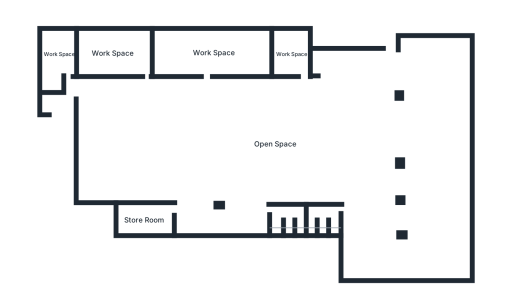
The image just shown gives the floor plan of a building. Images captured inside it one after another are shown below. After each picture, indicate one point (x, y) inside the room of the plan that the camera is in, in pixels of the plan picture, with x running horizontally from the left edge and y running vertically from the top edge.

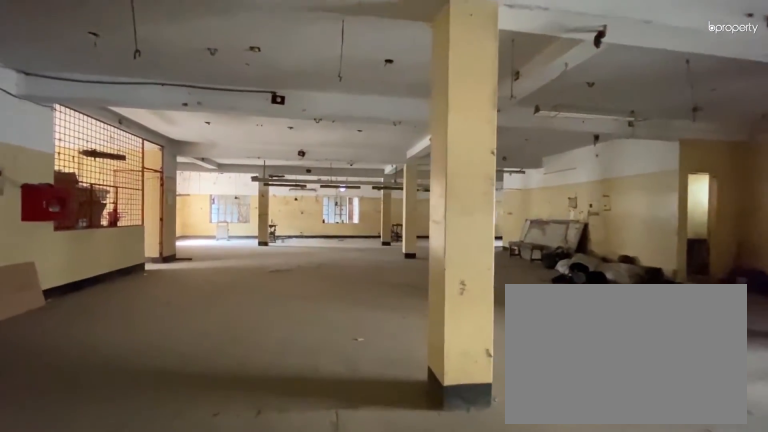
(232, 145)
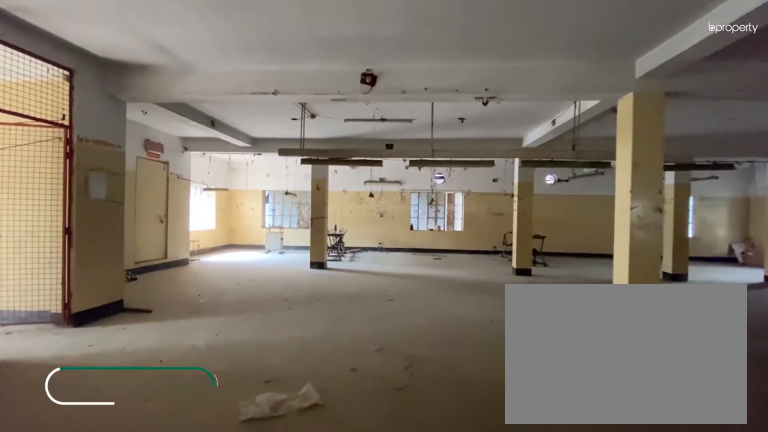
(307, 145)
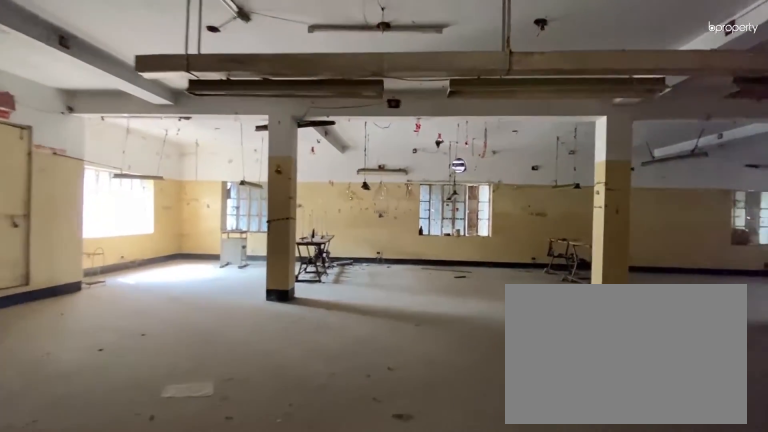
(372, 147)
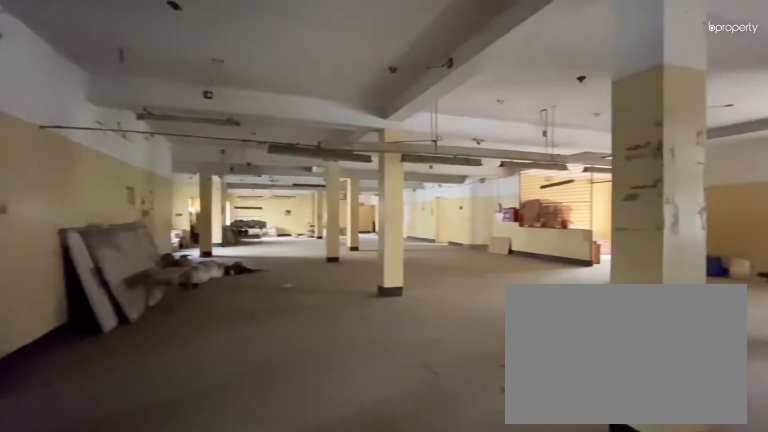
(372, 147)
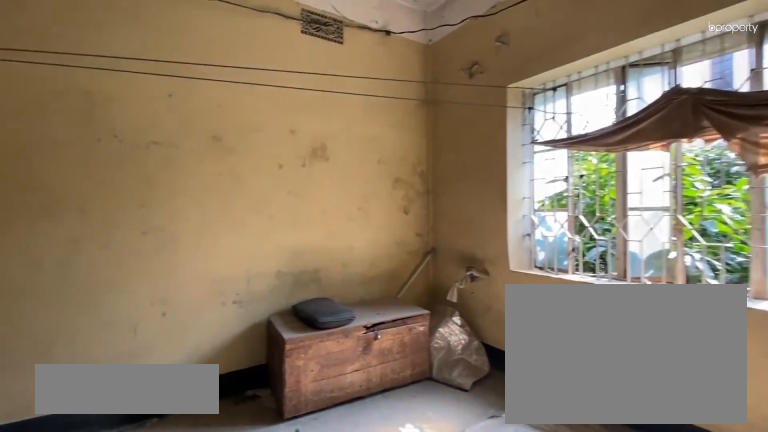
(291, 52)
